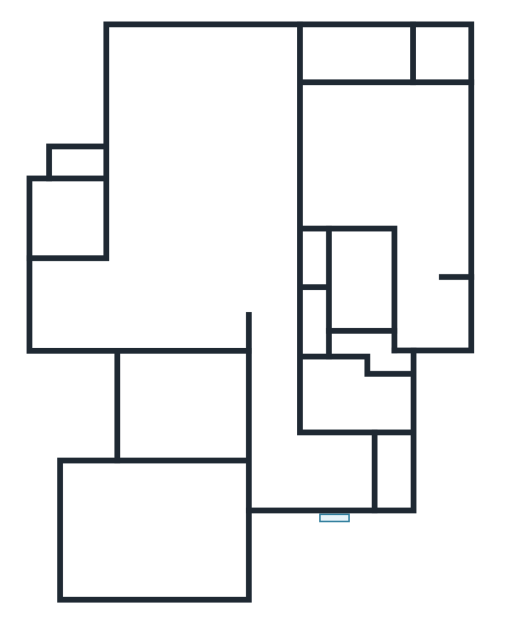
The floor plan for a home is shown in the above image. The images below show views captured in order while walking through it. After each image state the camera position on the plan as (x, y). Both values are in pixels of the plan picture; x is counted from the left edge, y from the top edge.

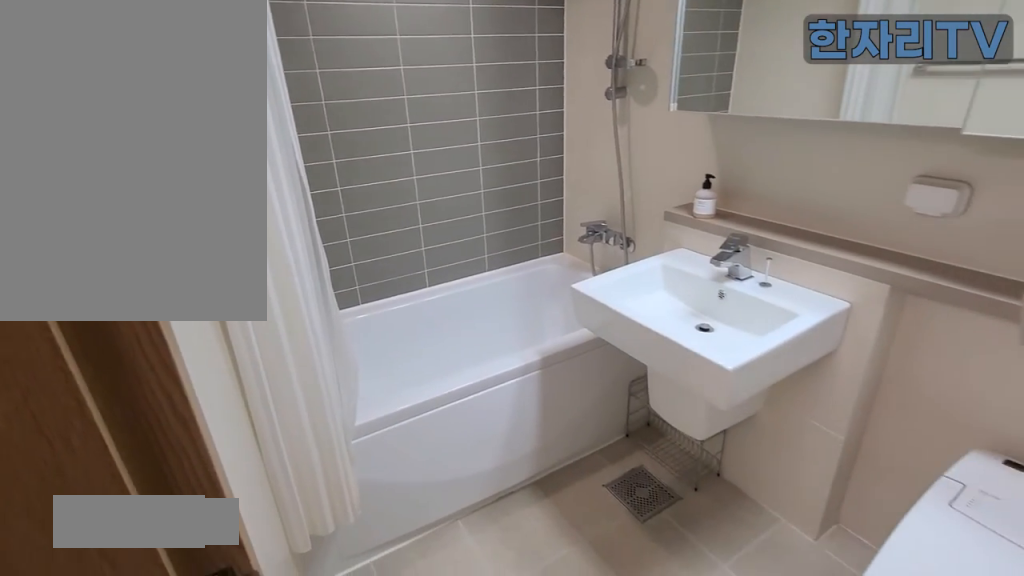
(363, 272)
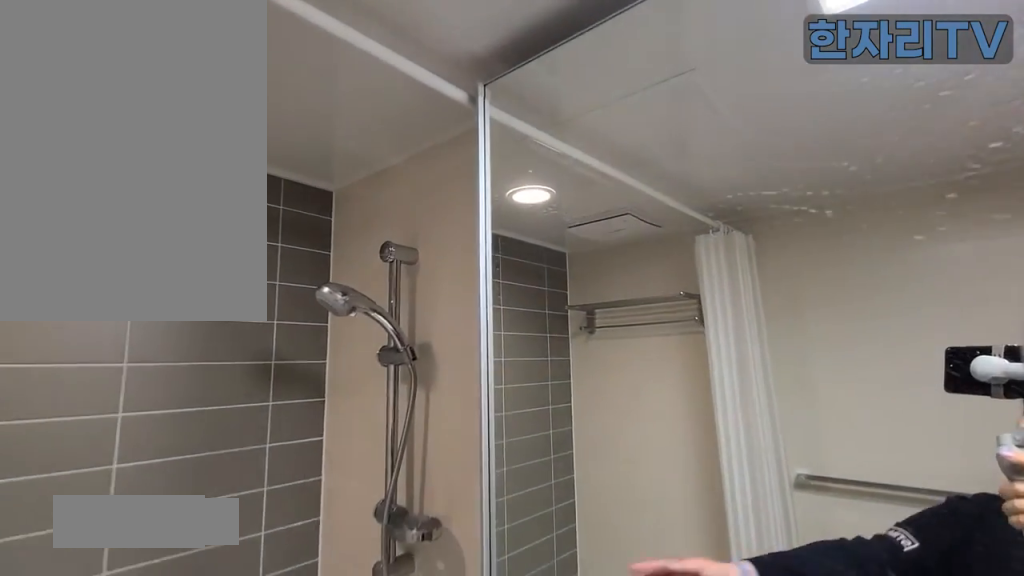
(363, 272)
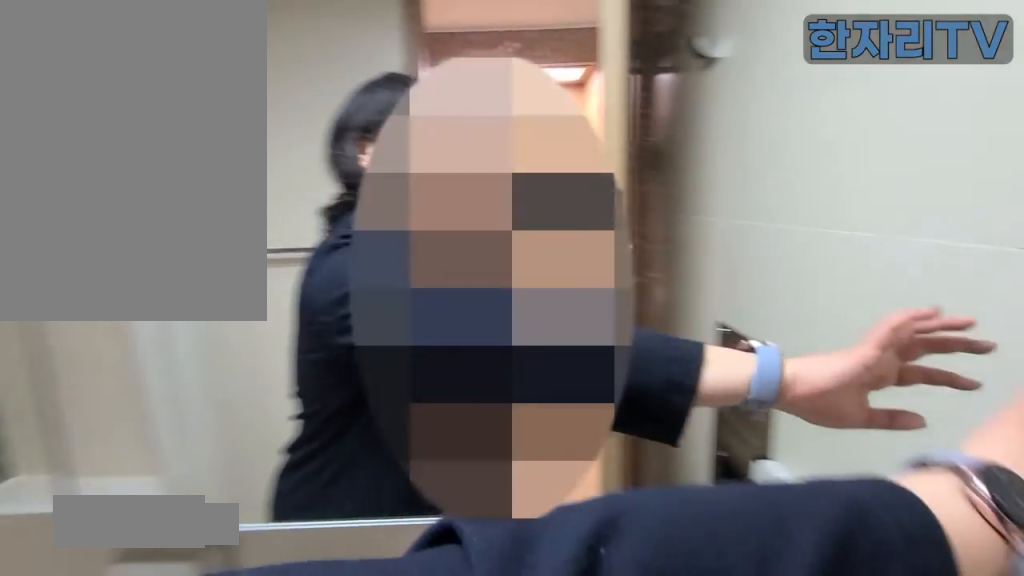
(363, 272)
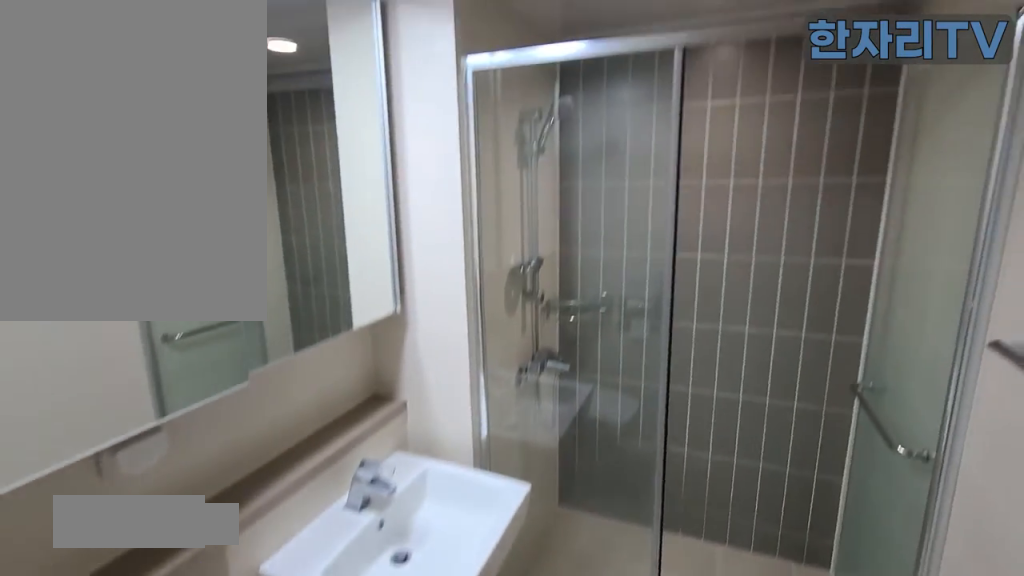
(348, 400)
